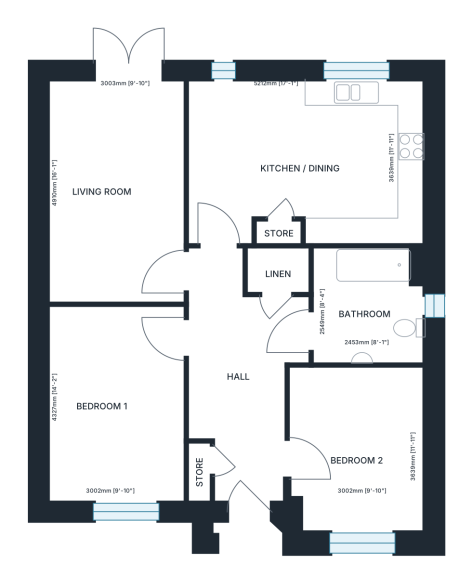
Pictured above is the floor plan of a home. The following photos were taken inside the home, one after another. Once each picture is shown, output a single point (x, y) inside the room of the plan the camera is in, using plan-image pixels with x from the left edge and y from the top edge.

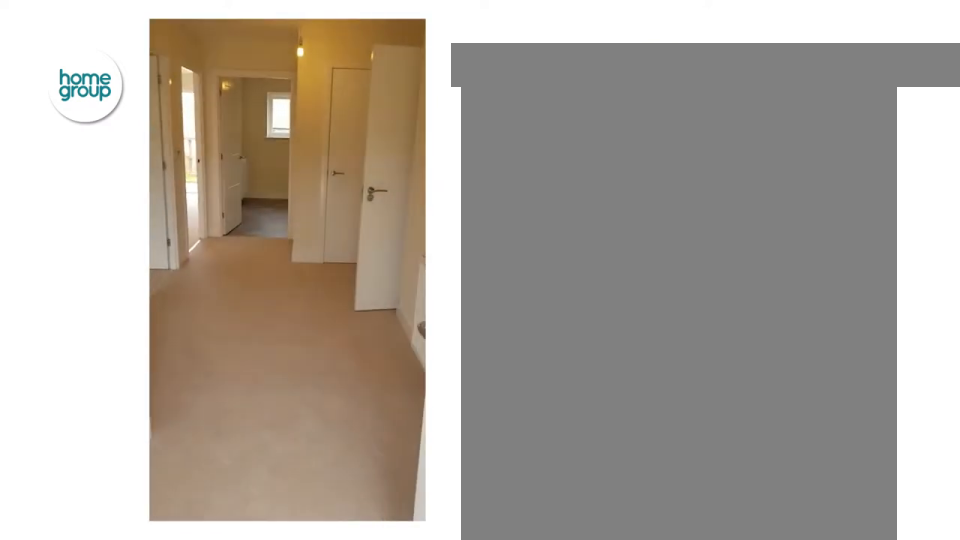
(275, 363)
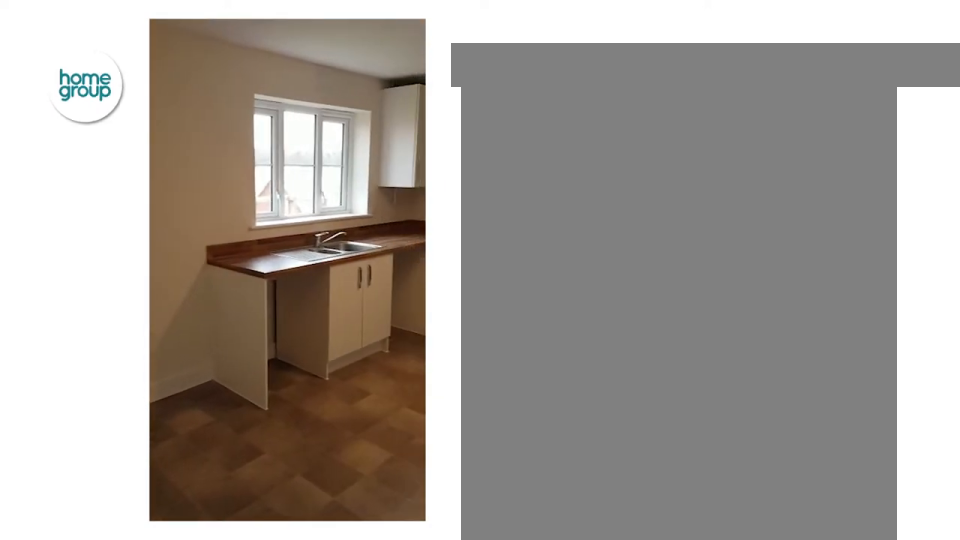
(306, 161)
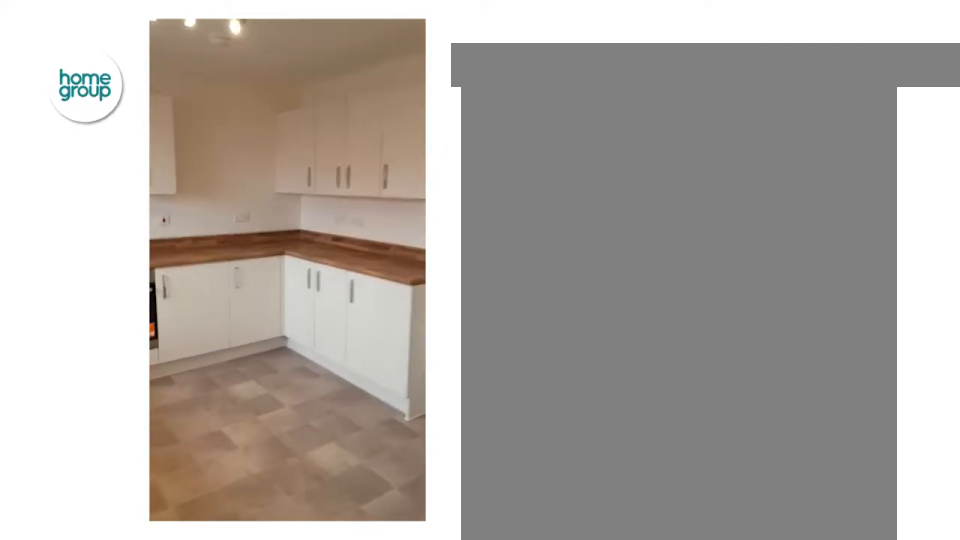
(306, 161)
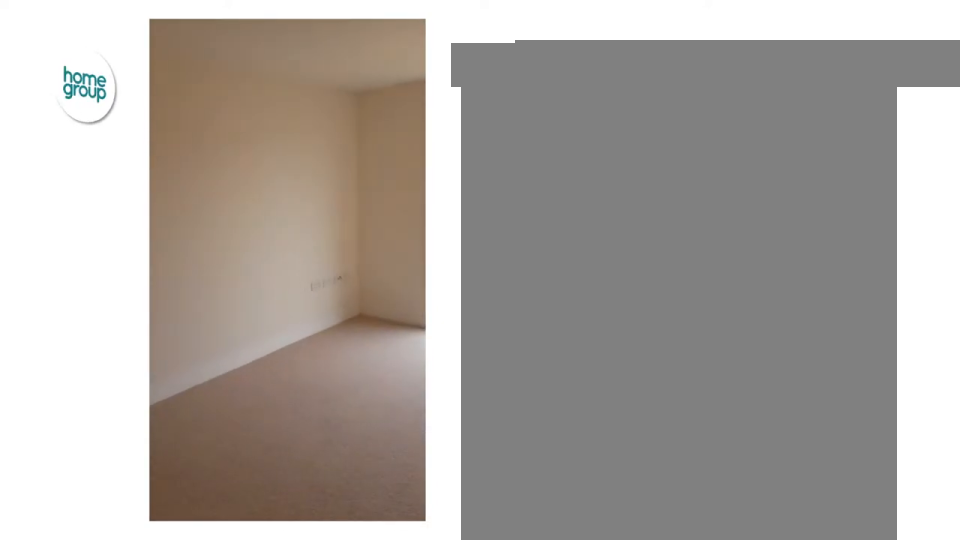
(116, 190)
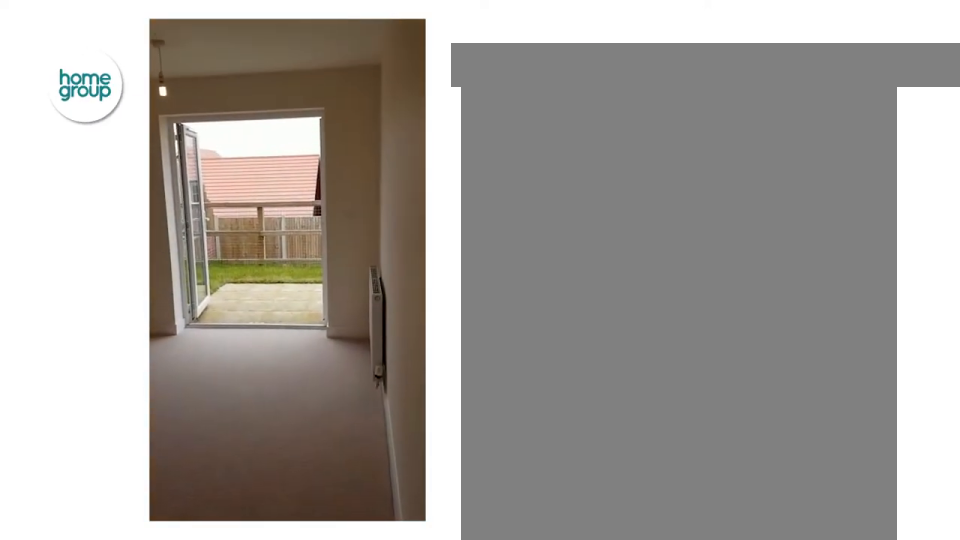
(116, 190)
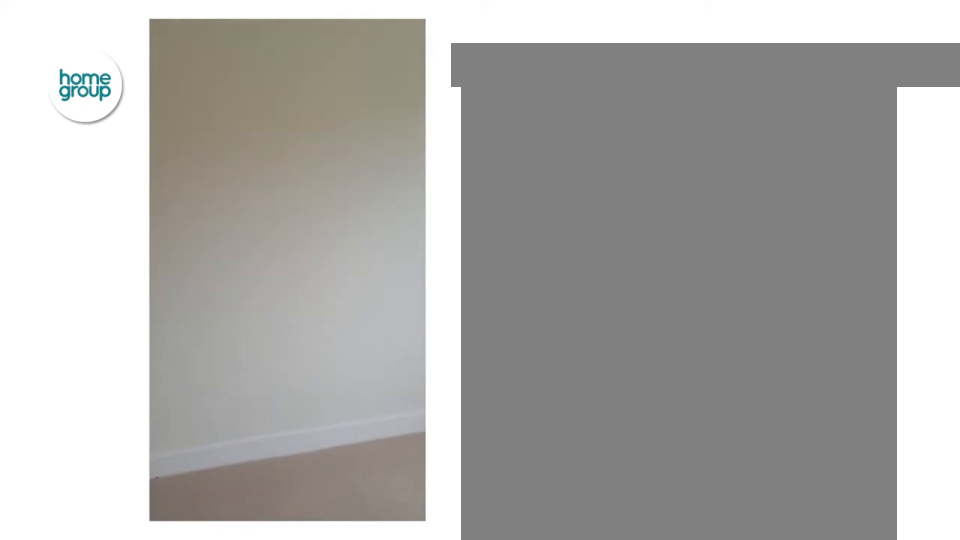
(359, 449)
